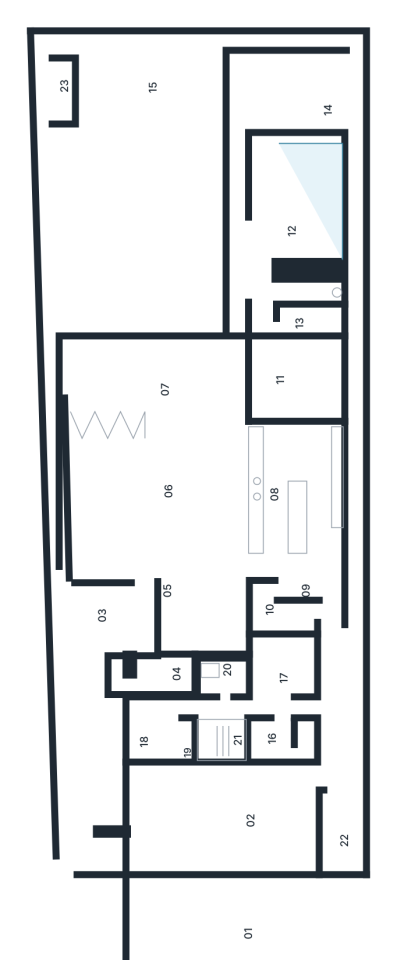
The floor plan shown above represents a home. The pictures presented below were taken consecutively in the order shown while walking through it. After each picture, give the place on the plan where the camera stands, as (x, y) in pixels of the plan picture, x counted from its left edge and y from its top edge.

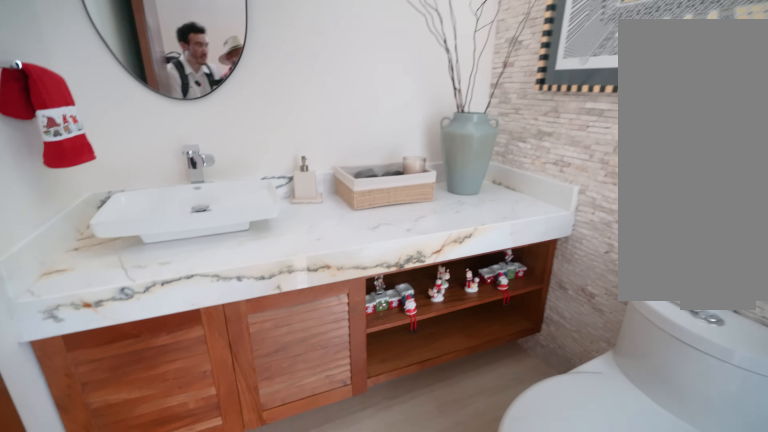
(146, 665)
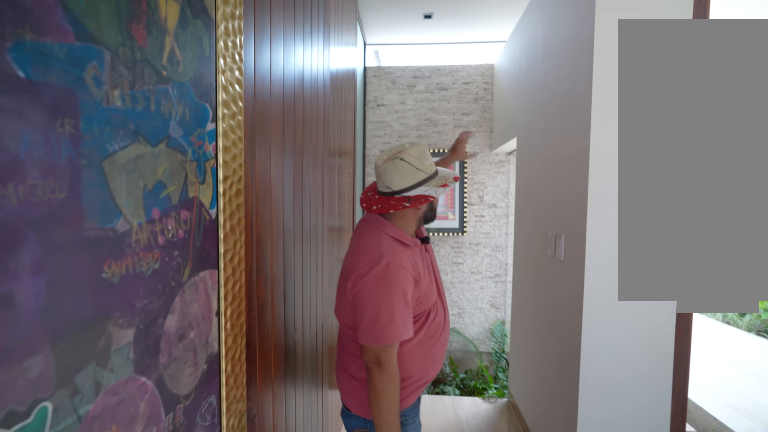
(125, 617)
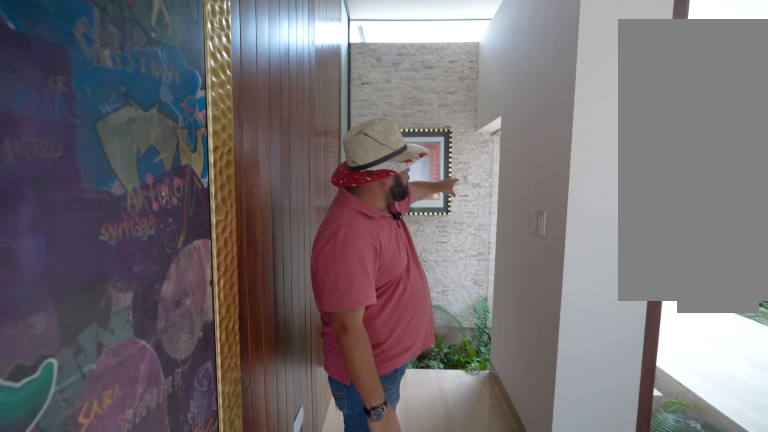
(125, 617)
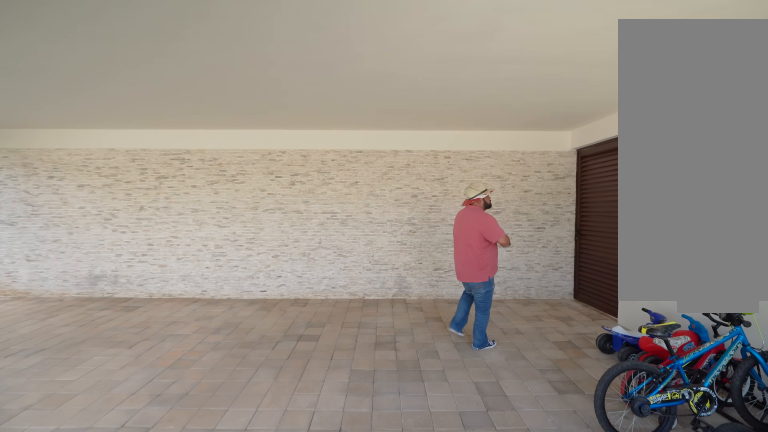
(246, 849)
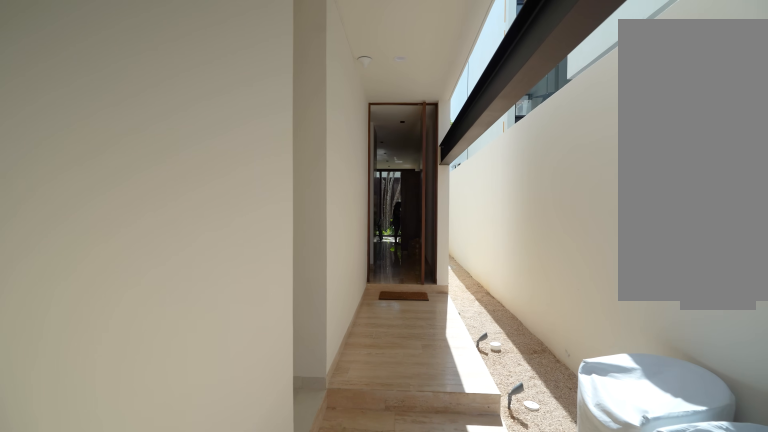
(332, 778)
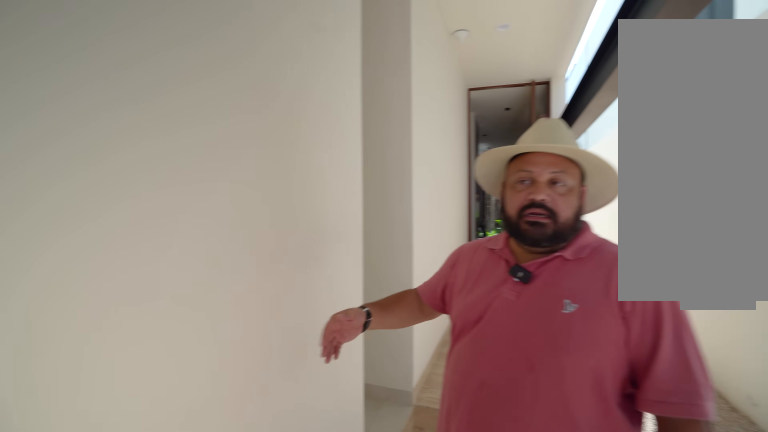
(334, 708)
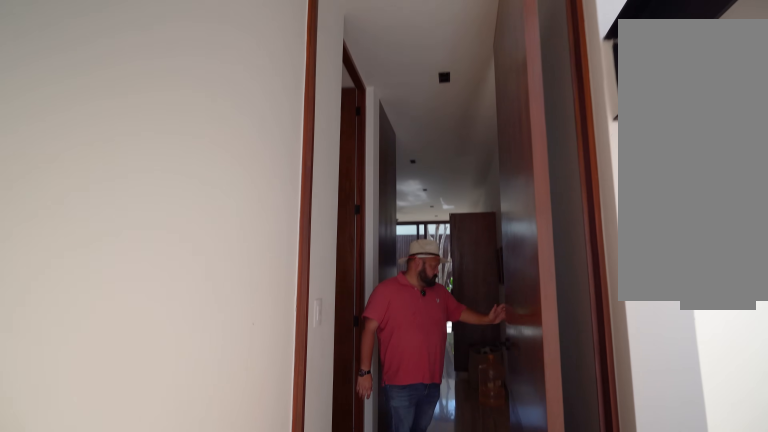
(334, 654)
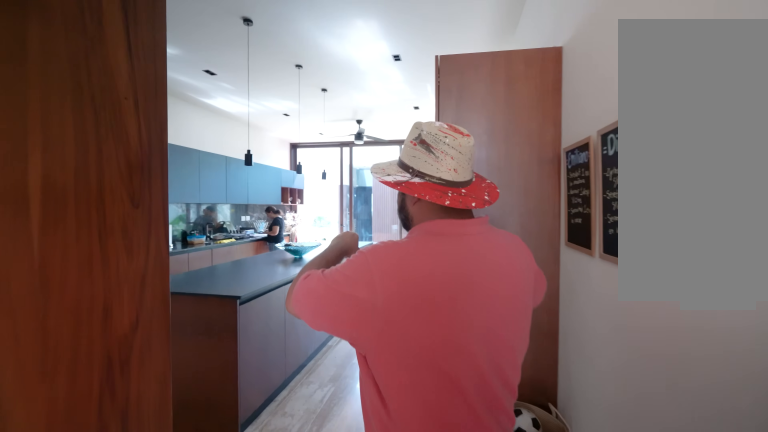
(329, 607)
